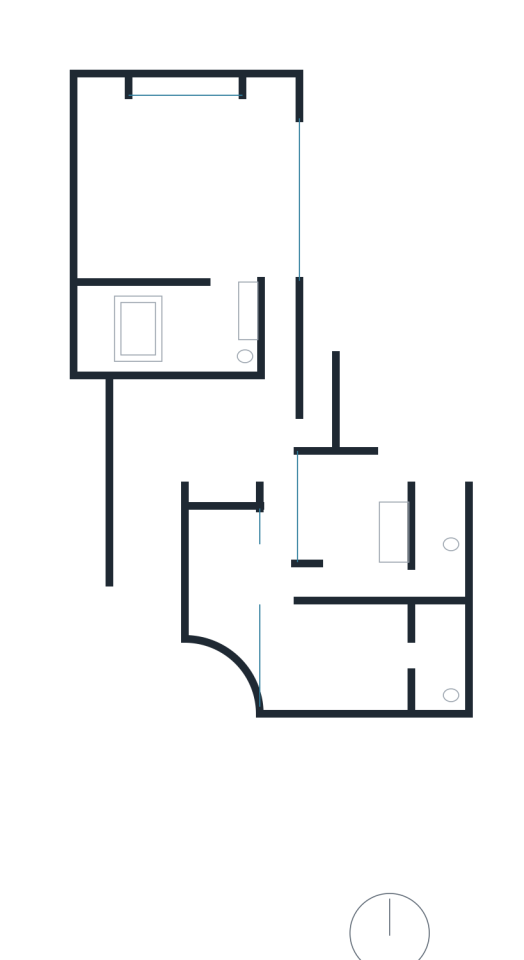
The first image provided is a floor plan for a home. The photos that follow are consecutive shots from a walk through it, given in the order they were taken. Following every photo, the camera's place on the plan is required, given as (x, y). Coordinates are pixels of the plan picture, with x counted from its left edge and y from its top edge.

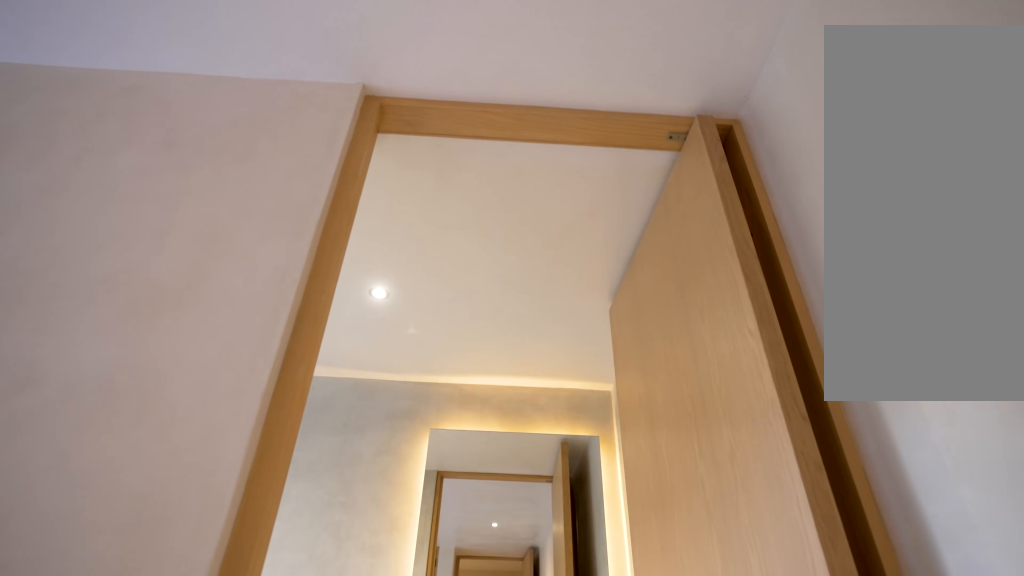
(419, 591)
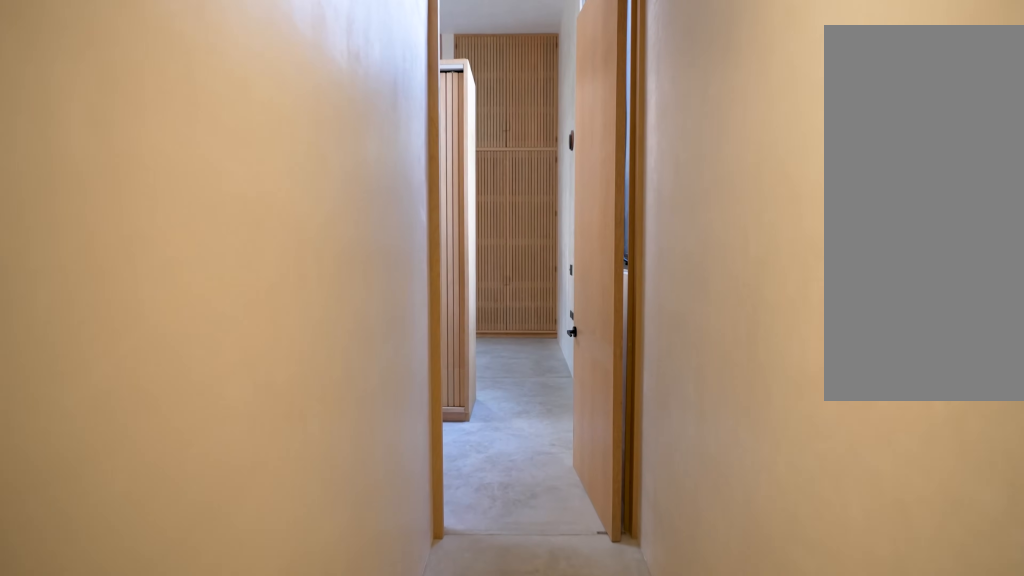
(278, 400)
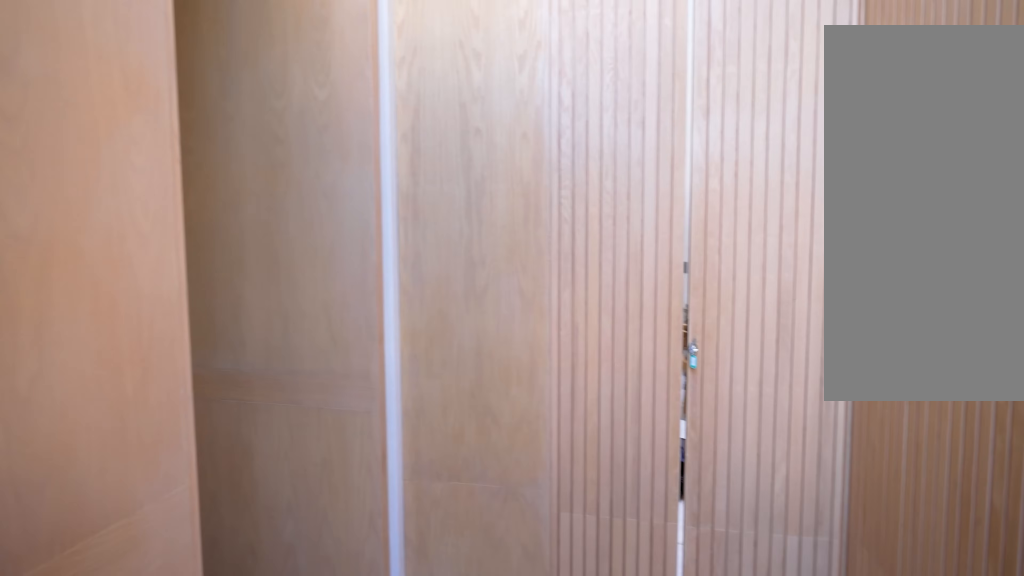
(276, 256)
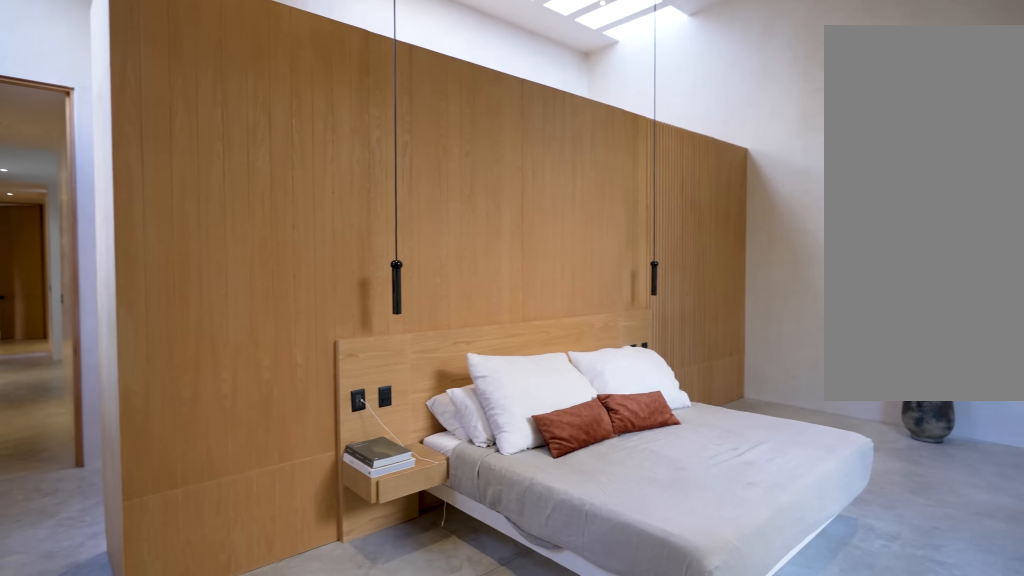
(243, 111)
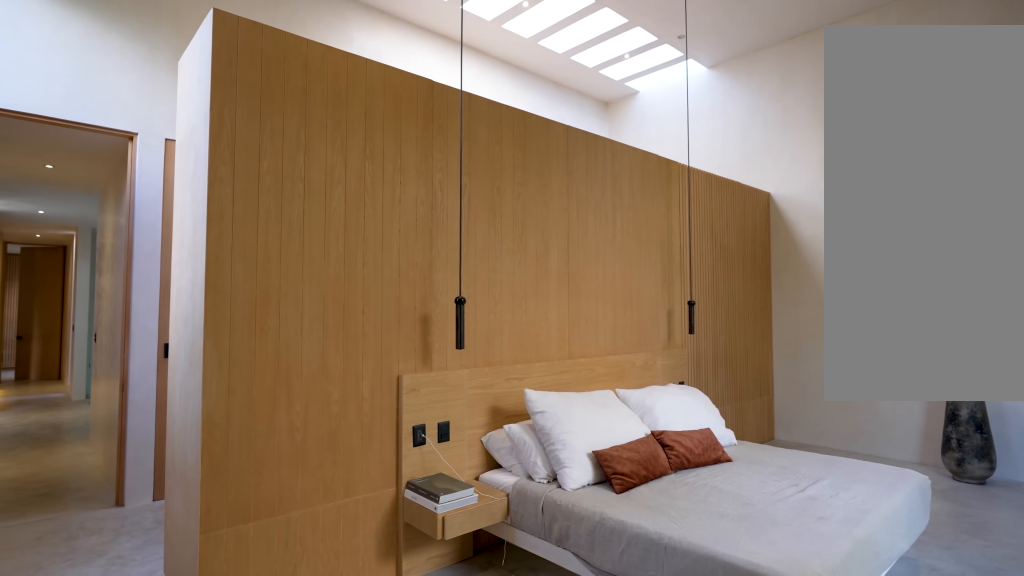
(273, 115)
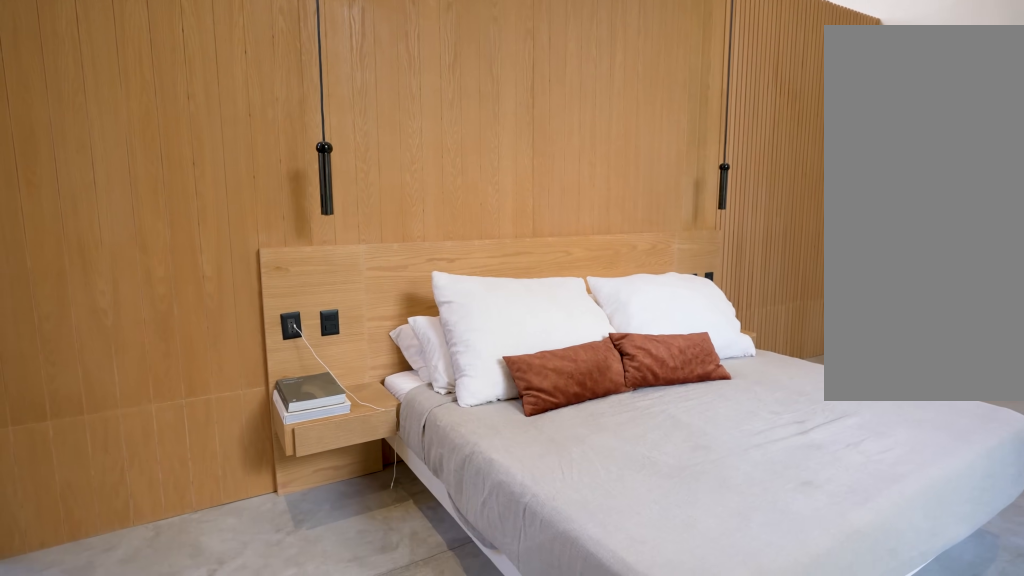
(270, 158)
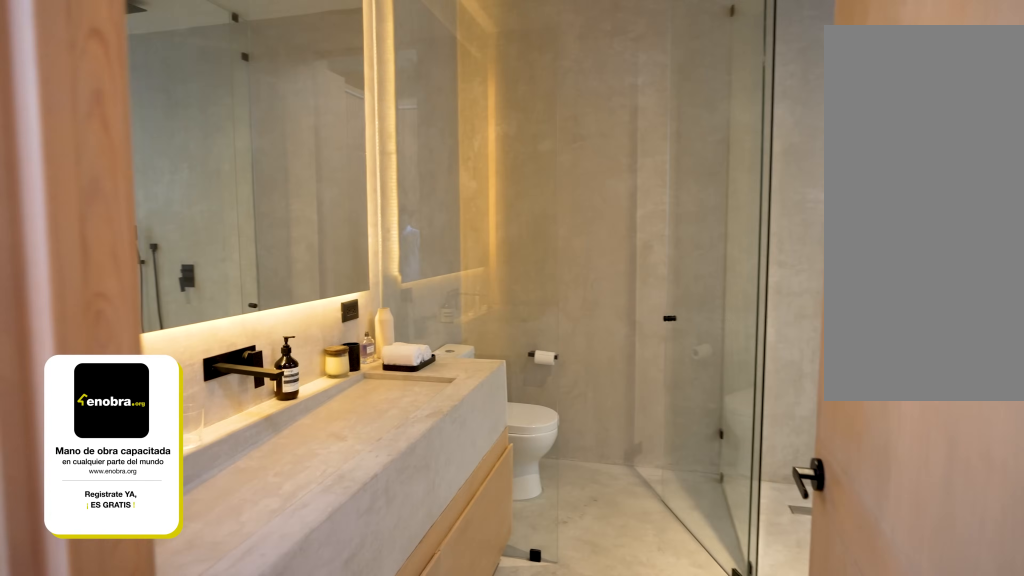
(236, 277)
